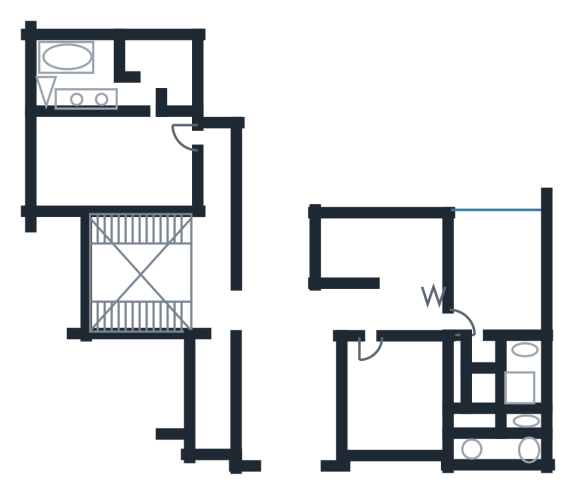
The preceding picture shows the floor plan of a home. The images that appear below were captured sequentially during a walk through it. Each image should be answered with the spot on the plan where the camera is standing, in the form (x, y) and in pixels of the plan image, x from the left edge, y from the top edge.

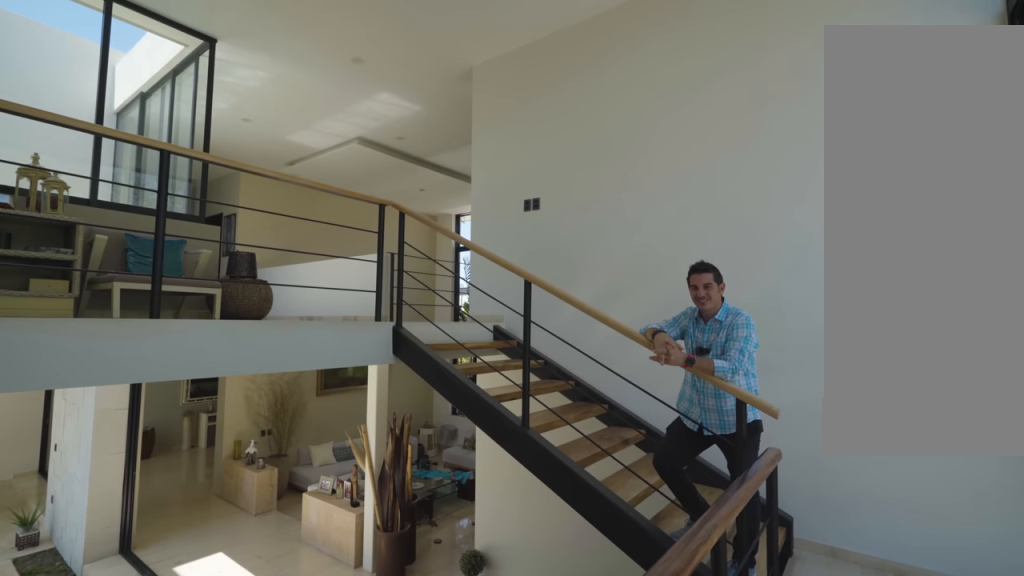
(104, 256)
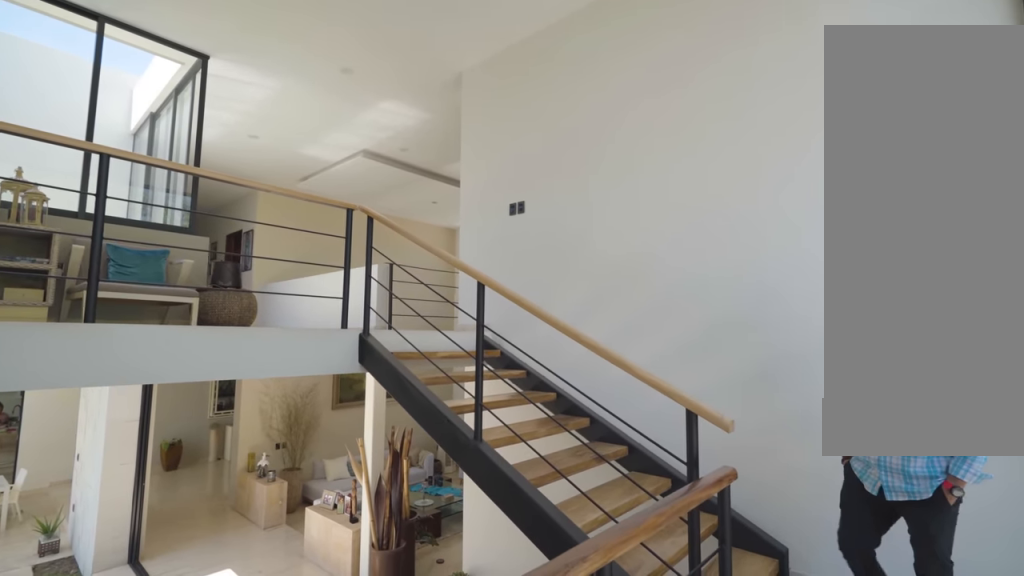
(104, 236)
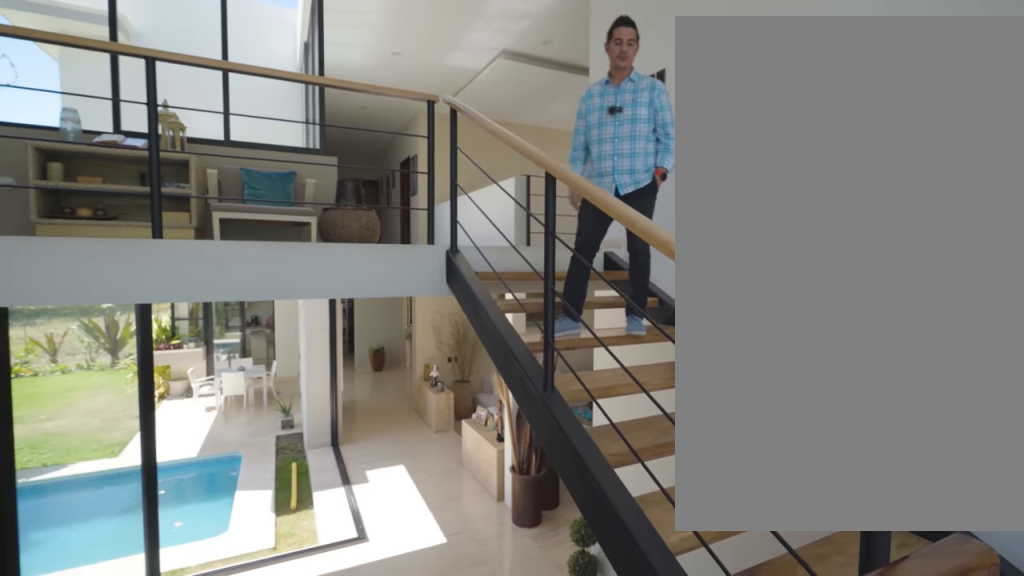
(100, 318)
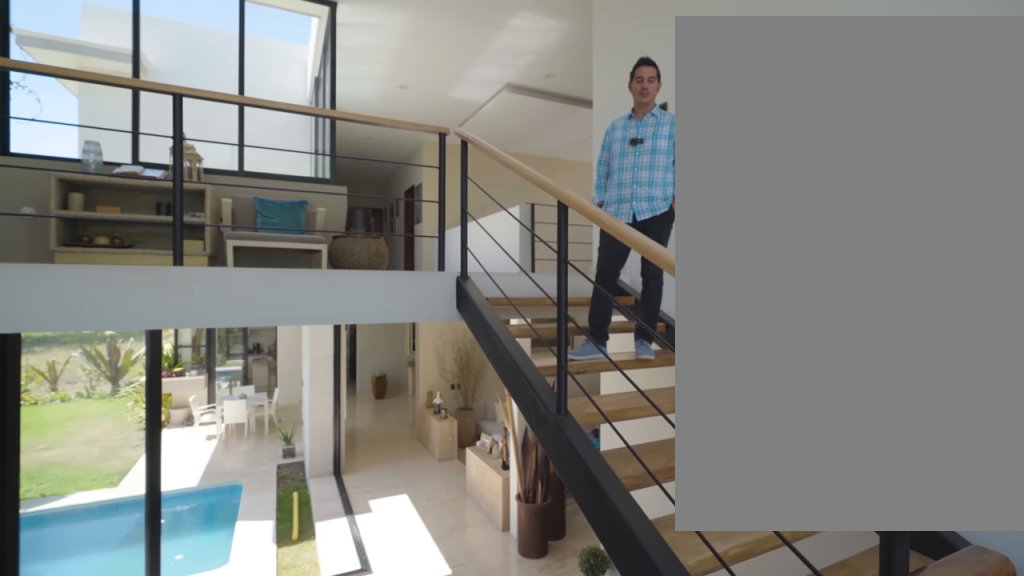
(101, 316)
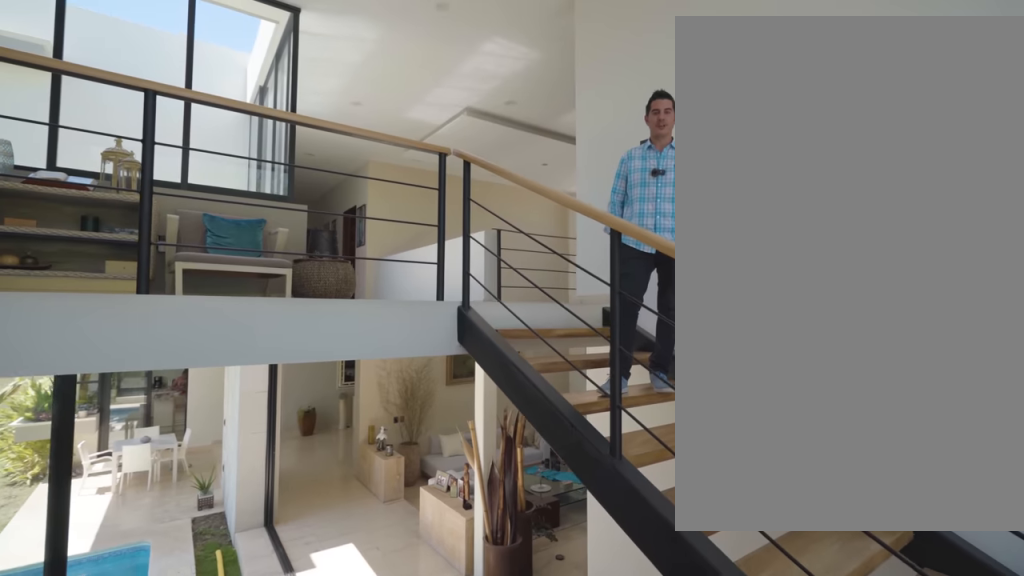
(103, 313)
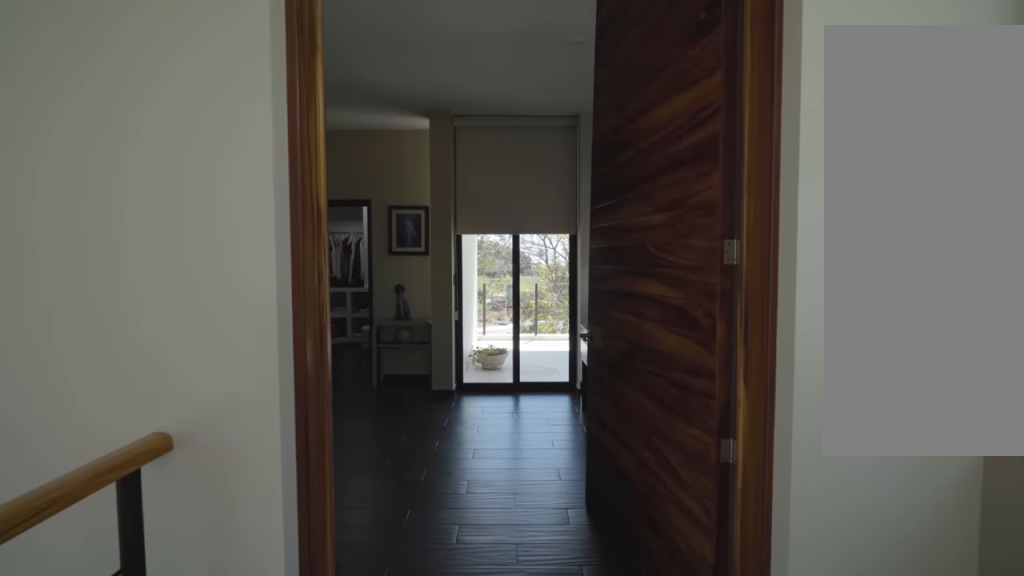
(221, 236)
